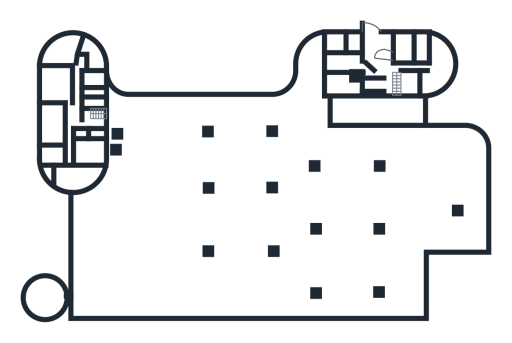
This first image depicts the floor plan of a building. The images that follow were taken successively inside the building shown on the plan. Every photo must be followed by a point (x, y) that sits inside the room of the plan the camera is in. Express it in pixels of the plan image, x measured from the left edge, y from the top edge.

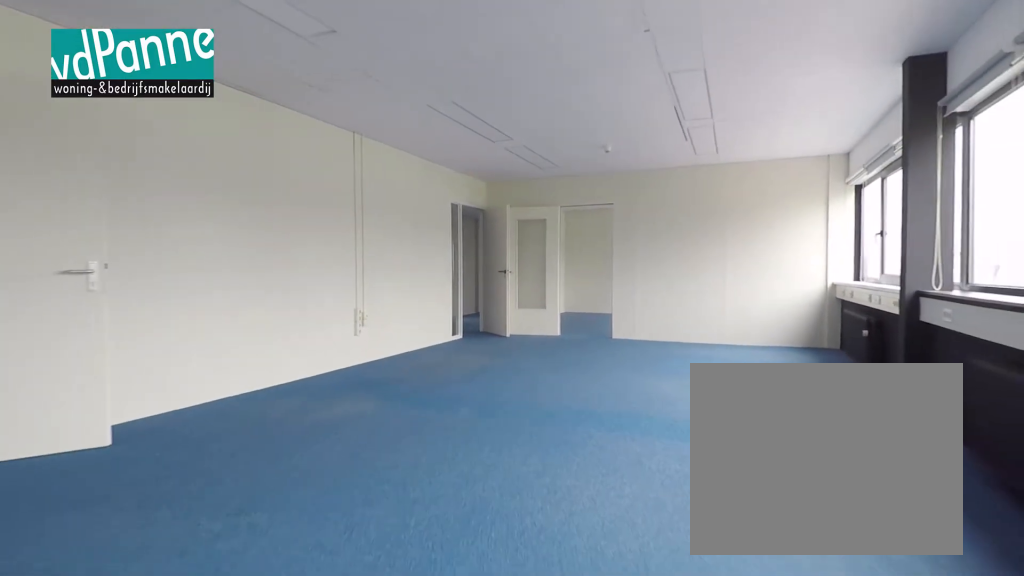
(51, 123)
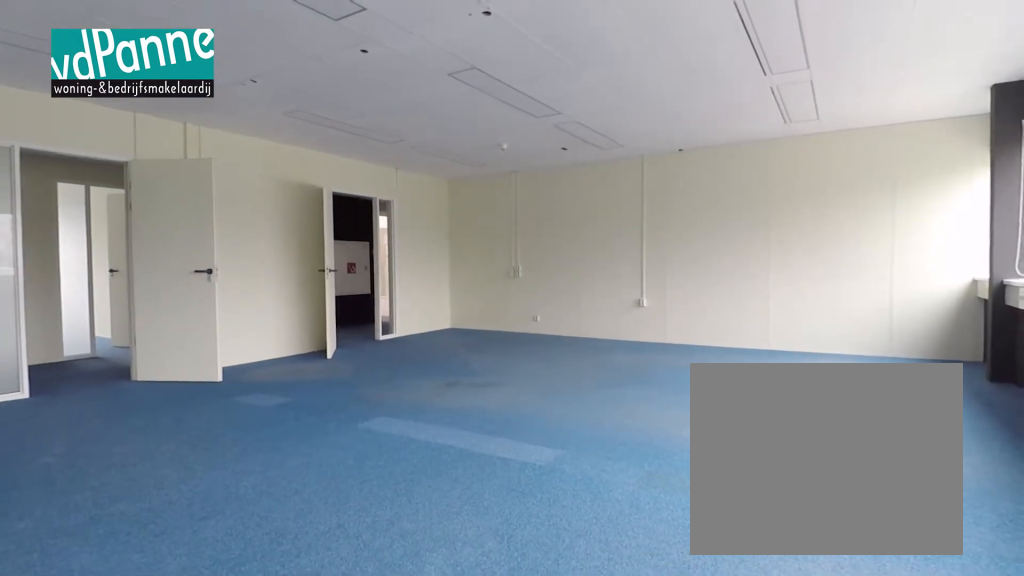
(56, 83)
